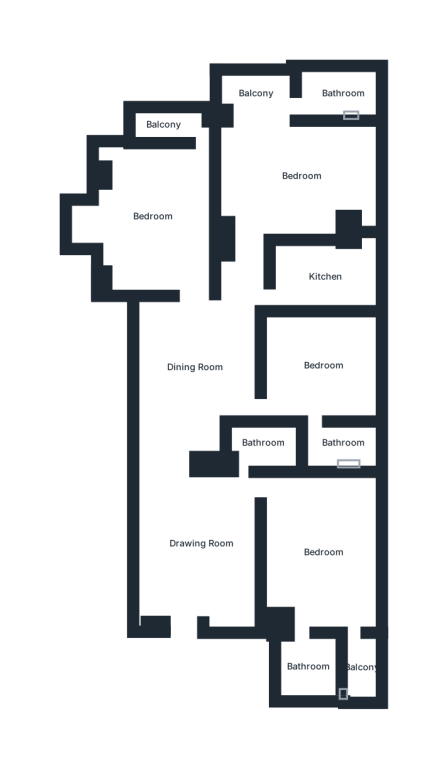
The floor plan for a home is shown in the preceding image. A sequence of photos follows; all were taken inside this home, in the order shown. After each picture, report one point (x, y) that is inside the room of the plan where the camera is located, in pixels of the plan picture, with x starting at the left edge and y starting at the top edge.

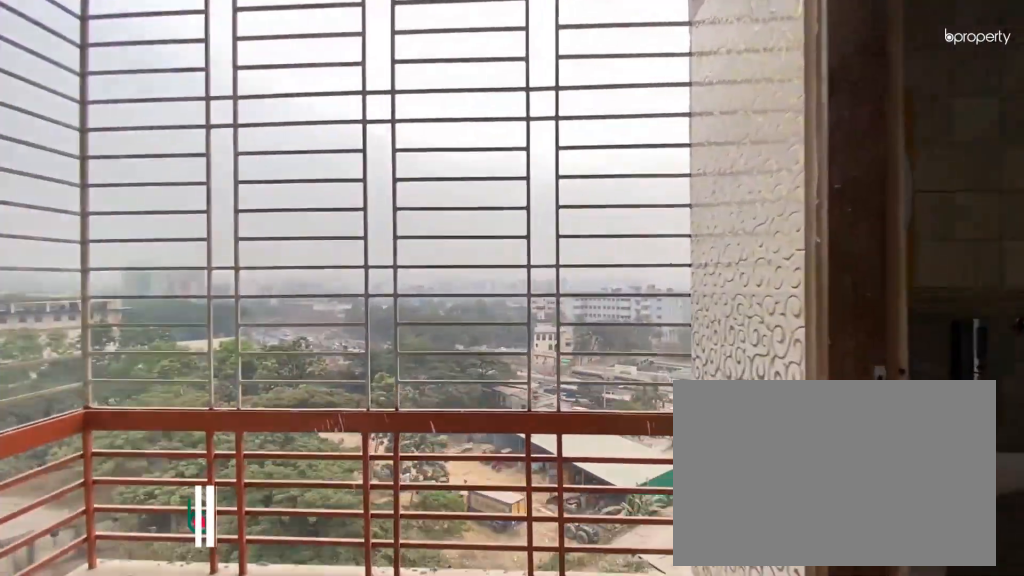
(258, 92)
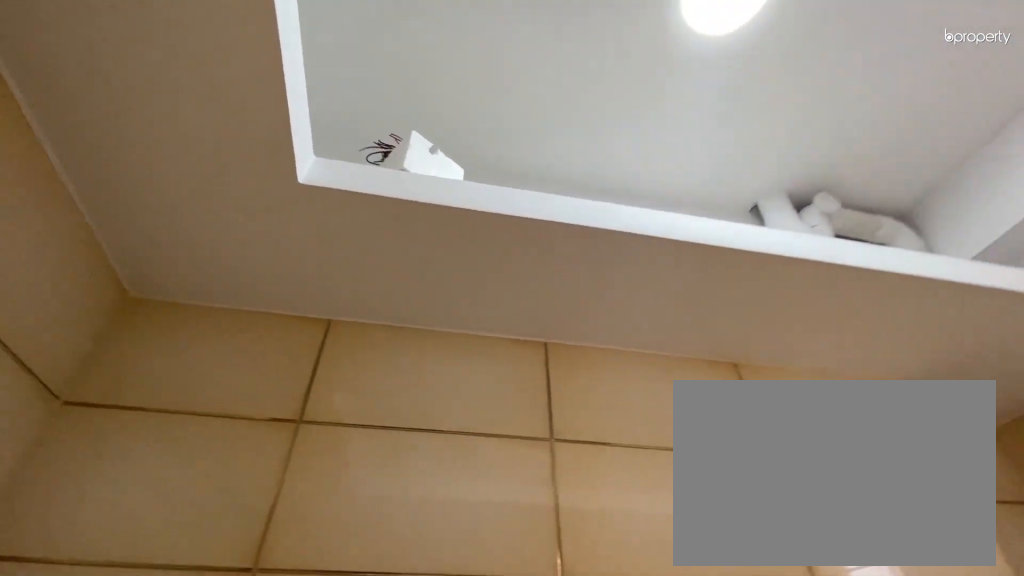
(324, 275)
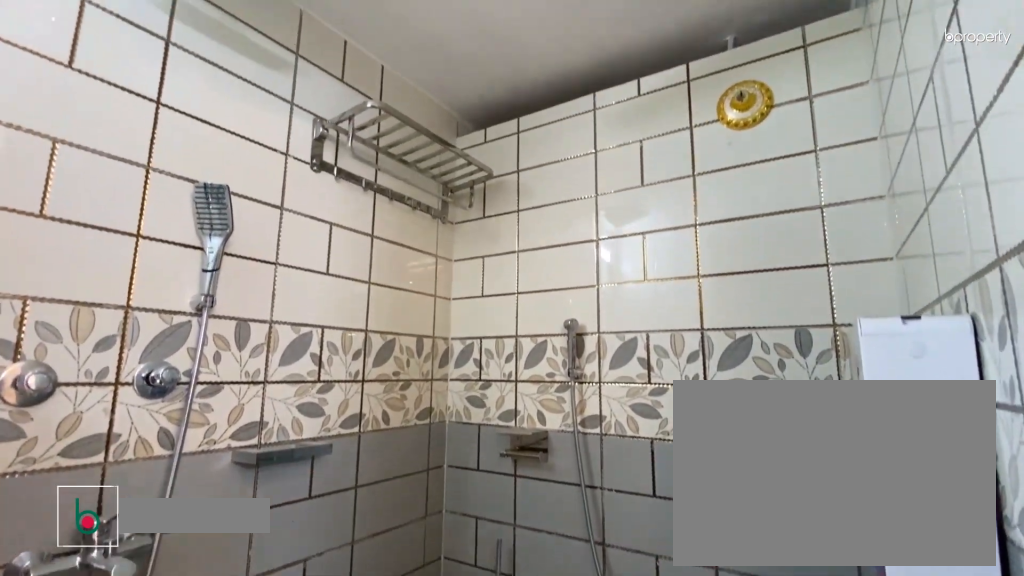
(264, 443)
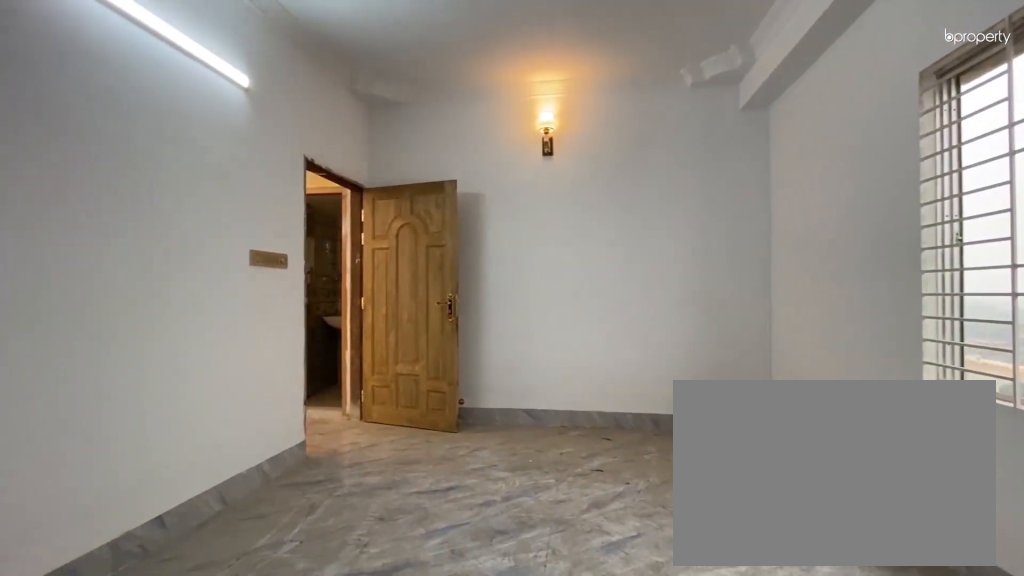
(323, 553)
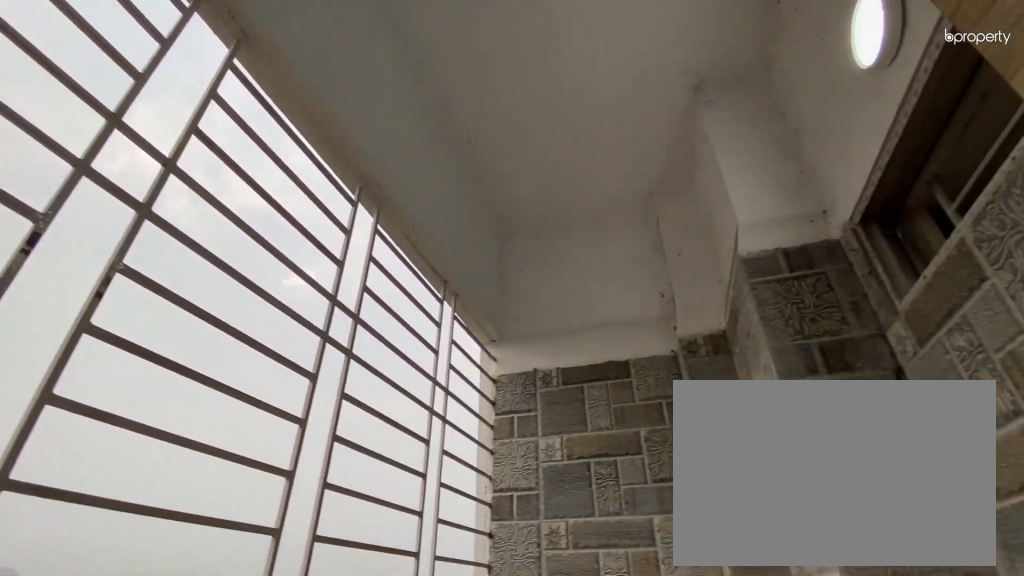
(361, 669)
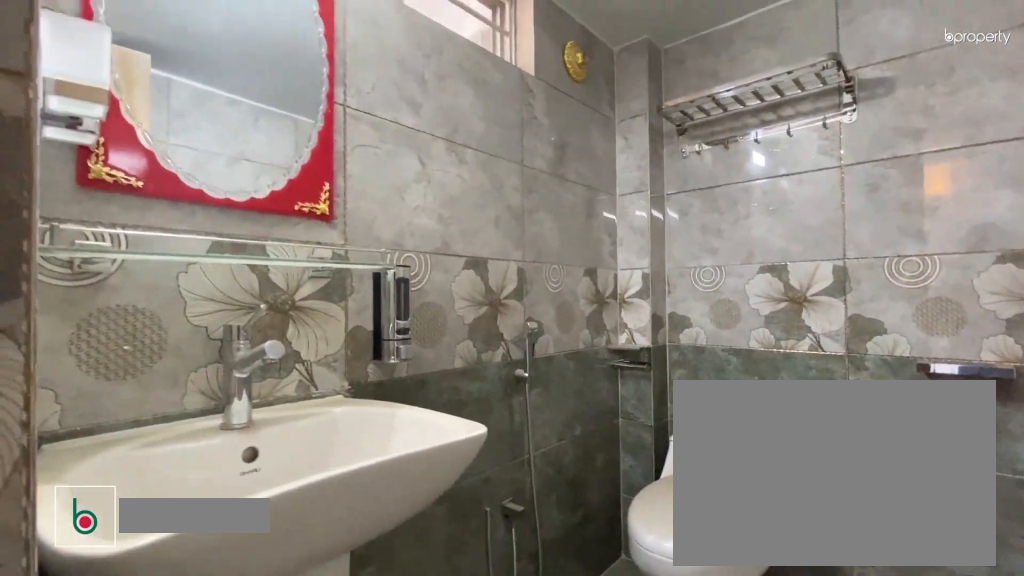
(310, 666)
